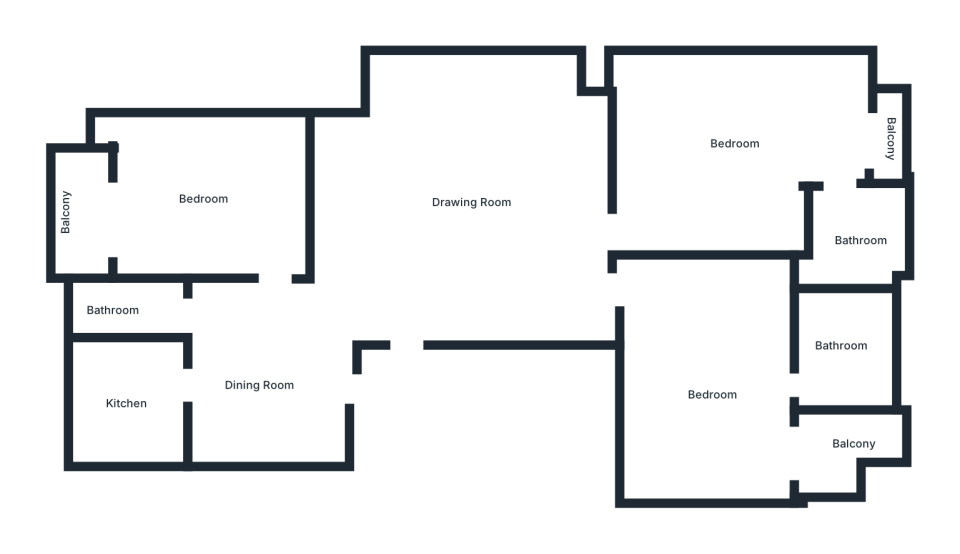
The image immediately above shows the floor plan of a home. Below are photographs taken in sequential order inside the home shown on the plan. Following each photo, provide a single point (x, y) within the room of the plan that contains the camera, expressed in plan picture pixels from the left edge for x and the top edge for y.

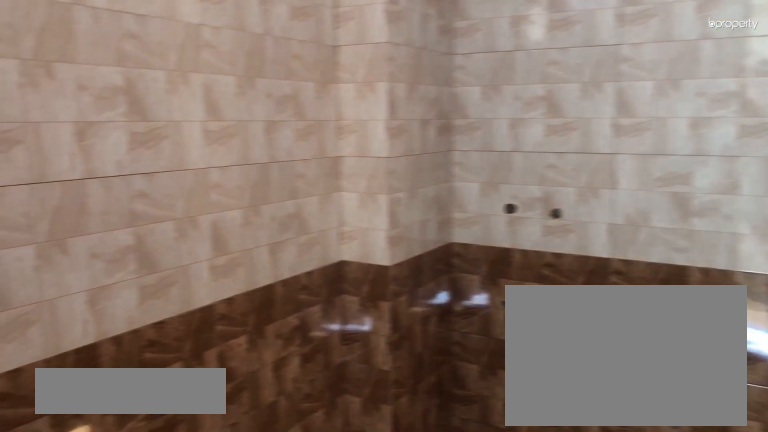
(860, 238)
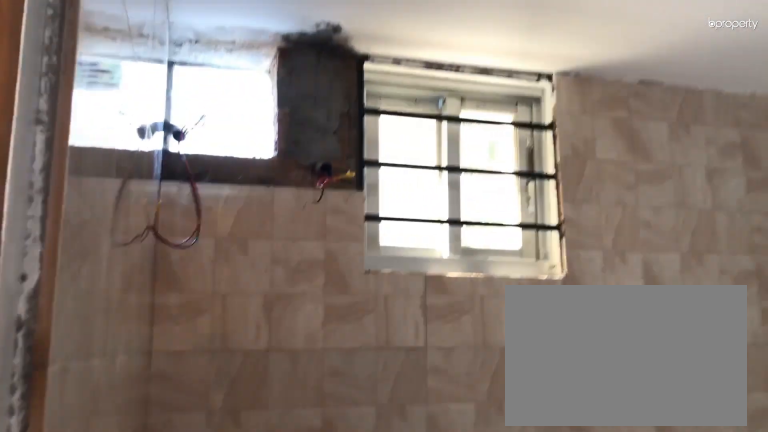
(860, 238)
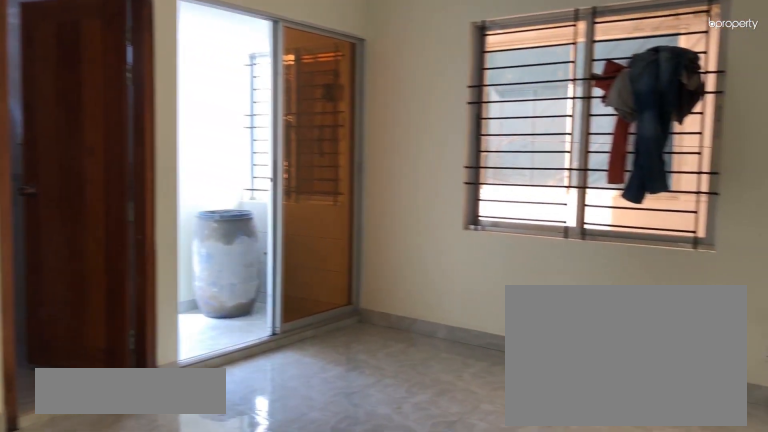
(709, 379)
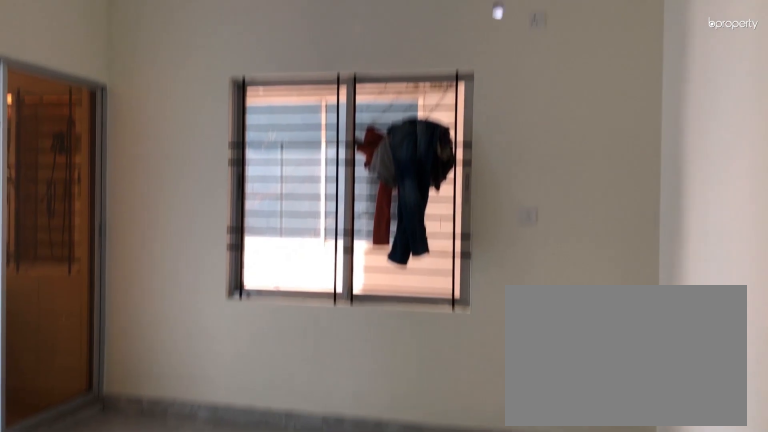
(709, 379)
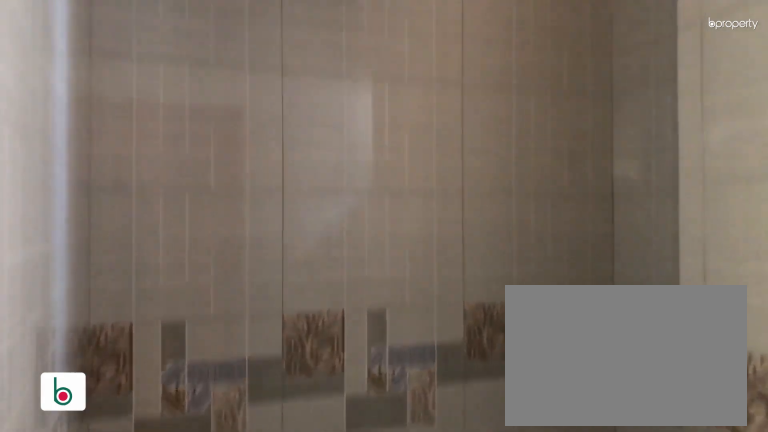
(838, 342)
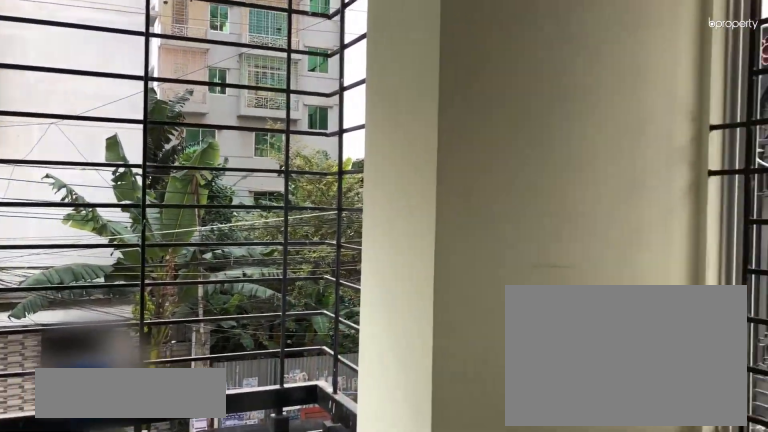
(825, 447)
